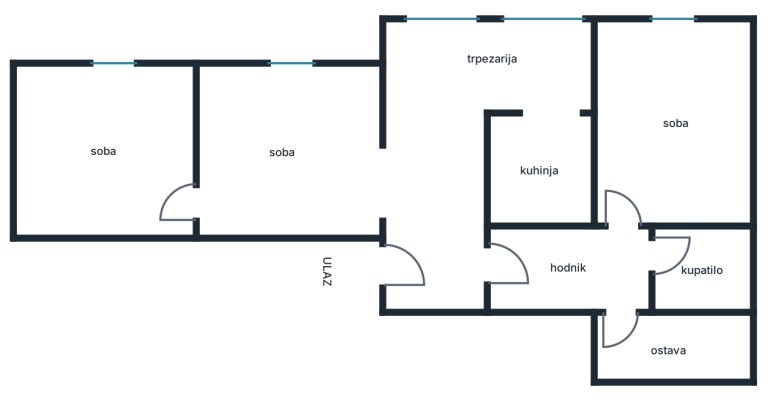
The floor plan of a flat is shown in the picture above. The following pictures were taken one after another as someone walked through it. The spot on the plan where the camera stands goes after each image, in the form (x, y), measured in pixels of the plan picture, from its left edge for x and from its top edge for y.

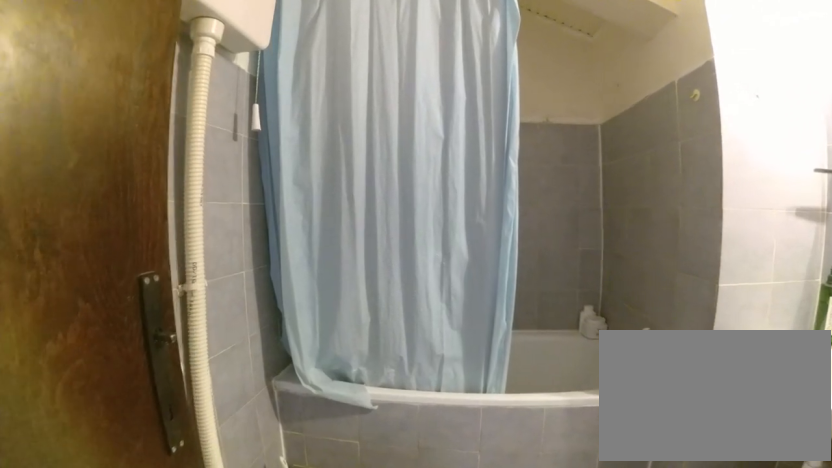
(650, 264)
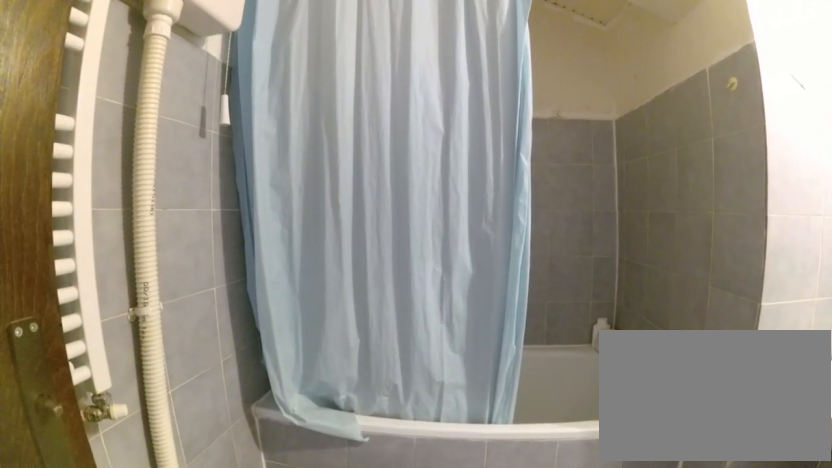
(667, 267)
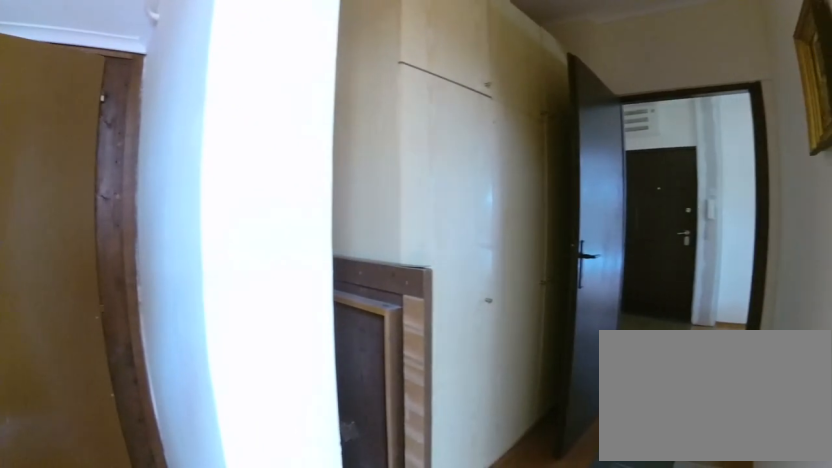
(631, 259)
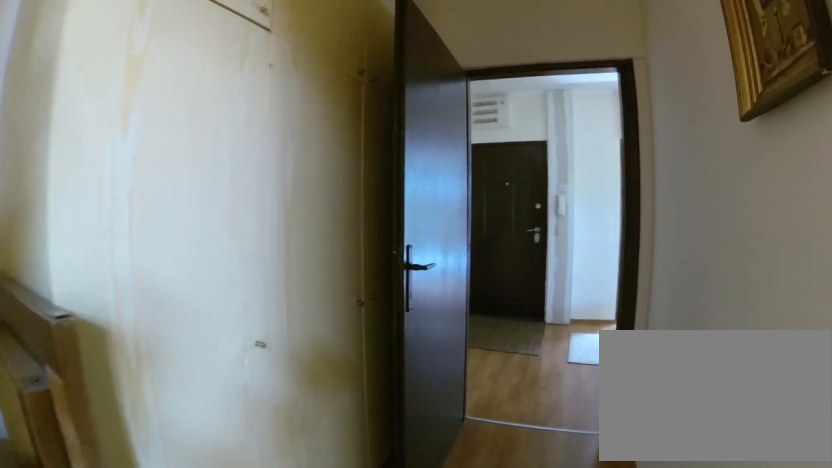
(614, 271)
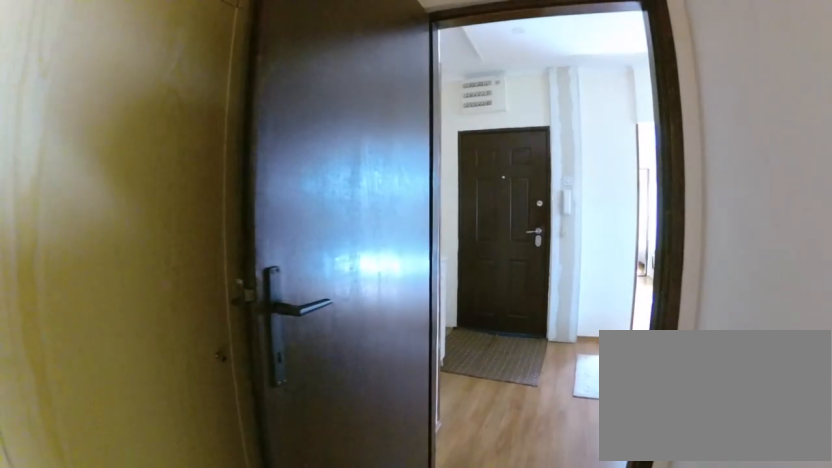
(580, 271)
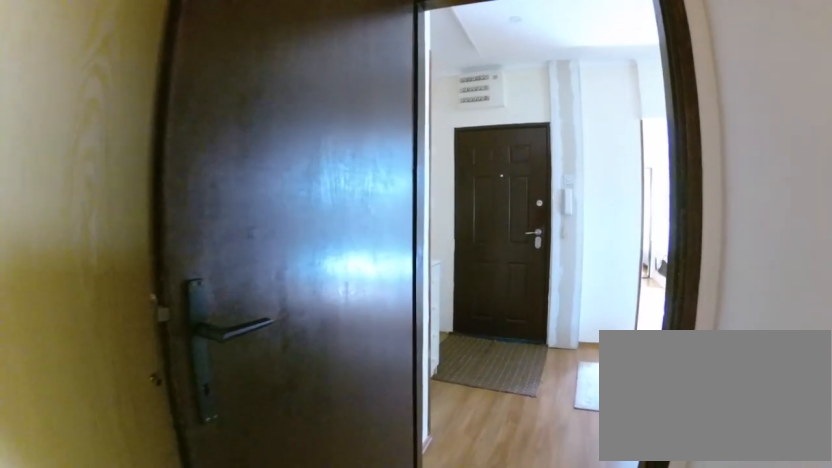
(571, 271)
